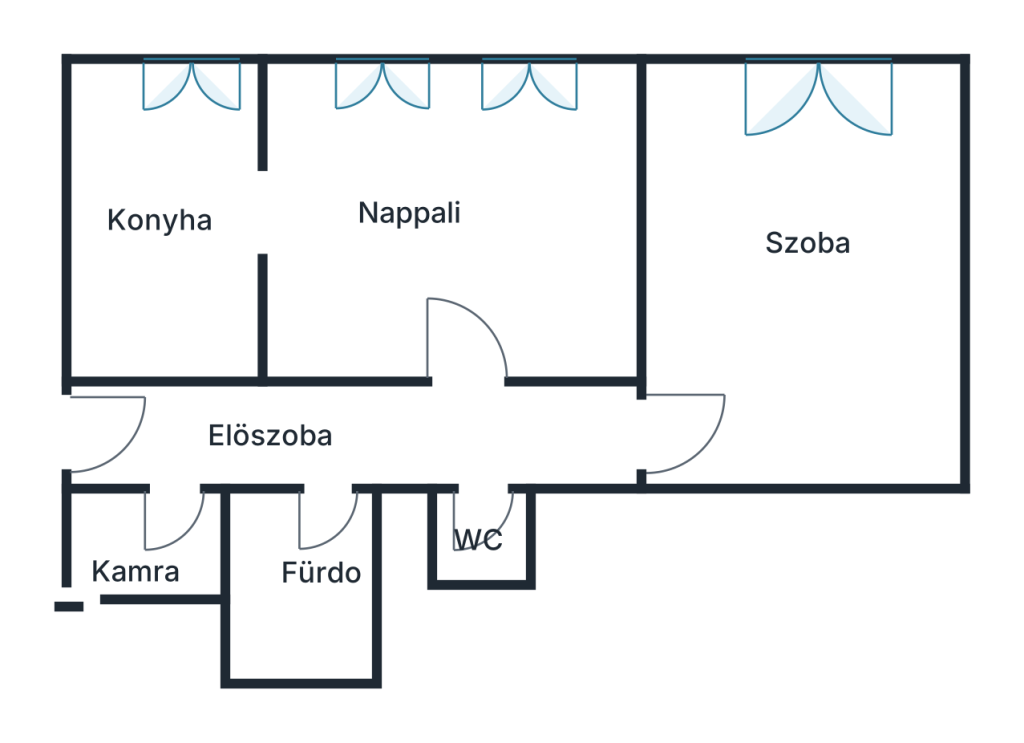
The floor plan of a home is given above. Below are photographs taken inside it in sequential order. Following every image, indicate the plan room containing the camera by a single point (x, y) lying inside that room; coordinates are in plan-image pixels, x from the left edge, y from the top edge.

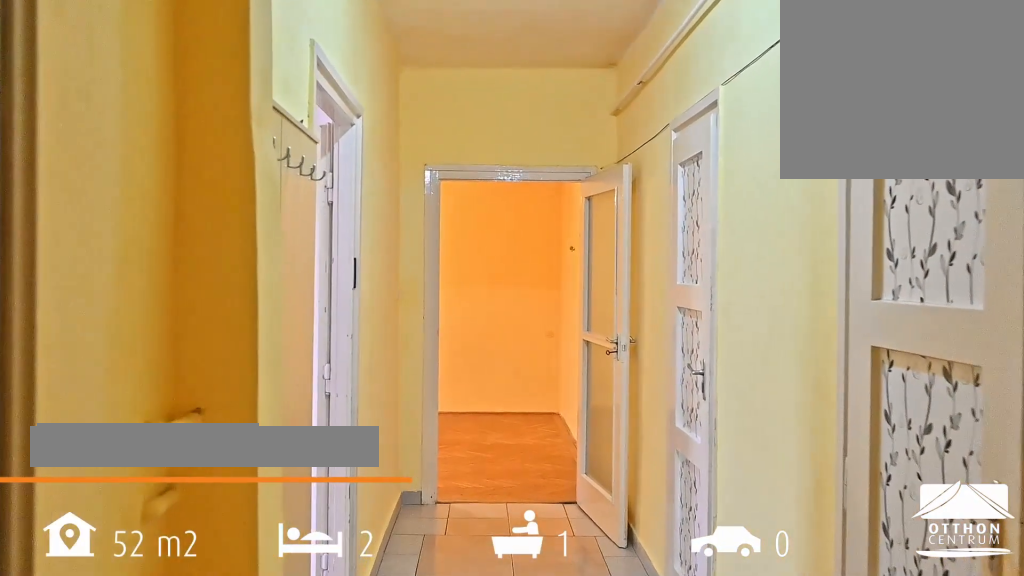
(359, 439)
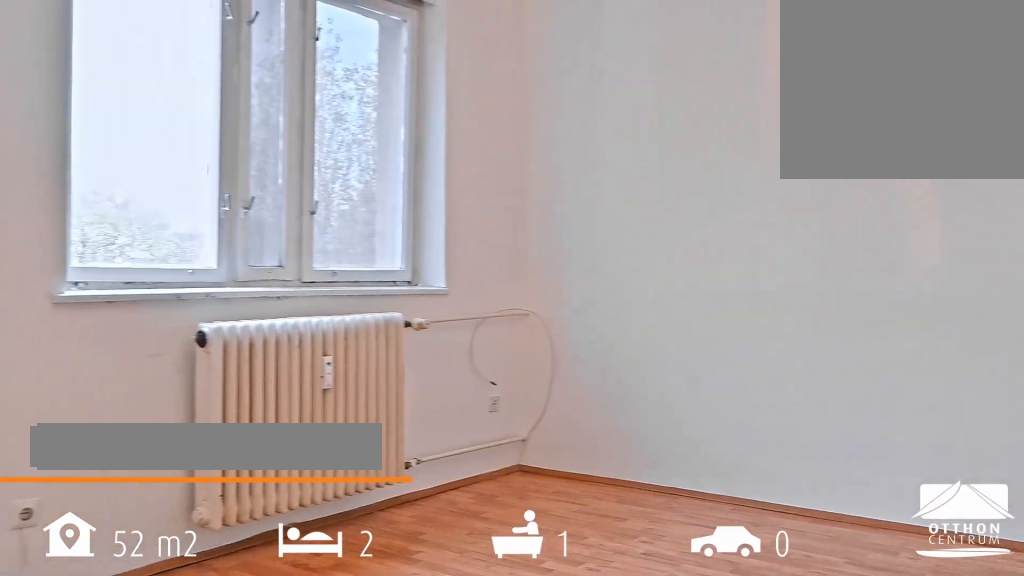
(359, 228)
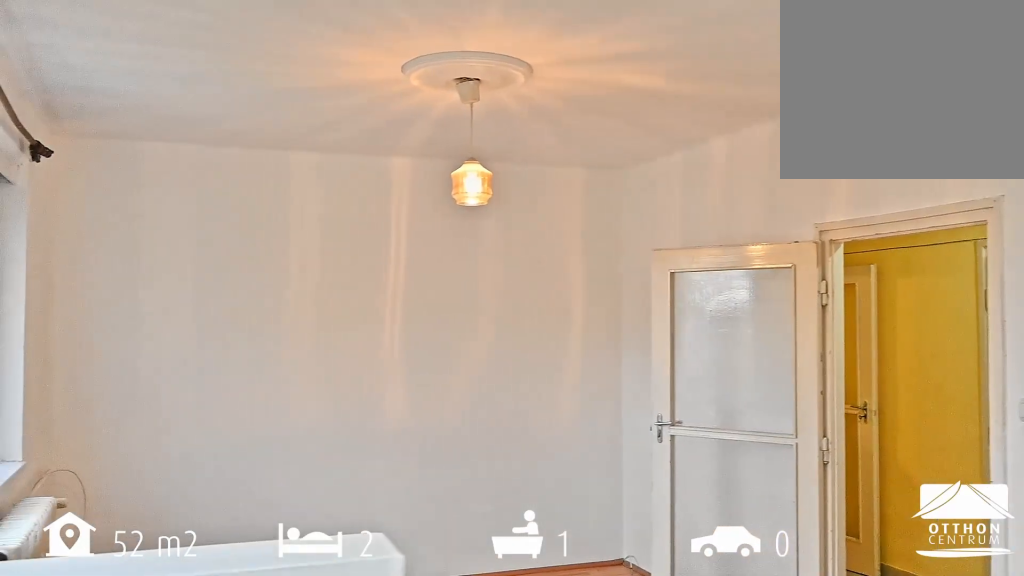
(360, 228)
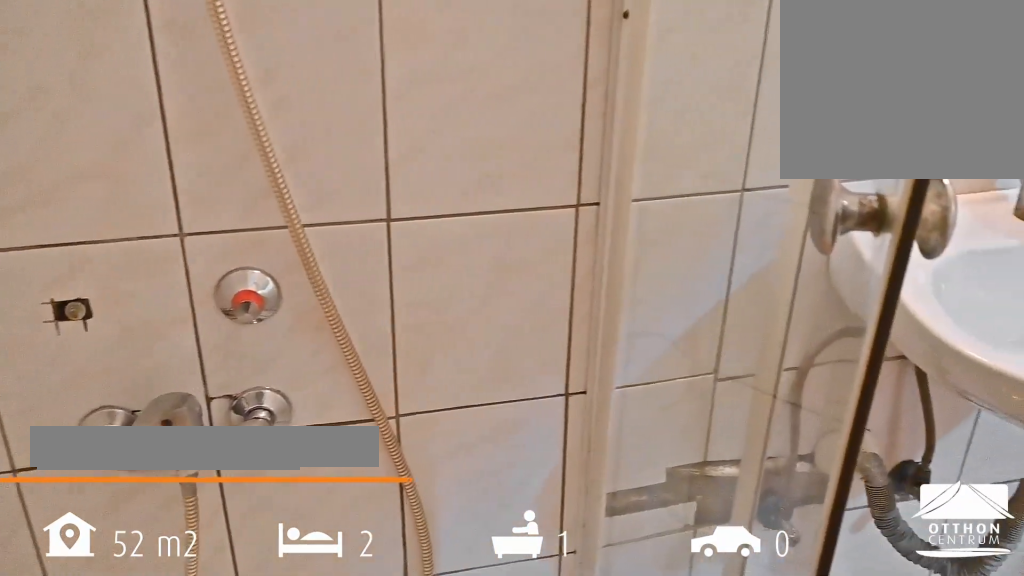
(303, 595)
